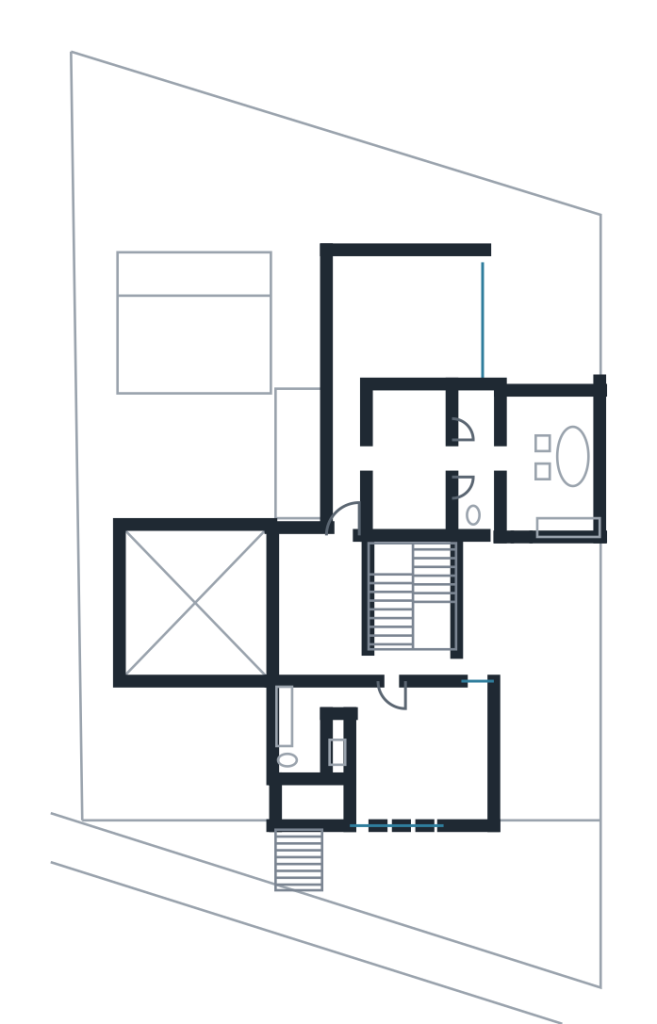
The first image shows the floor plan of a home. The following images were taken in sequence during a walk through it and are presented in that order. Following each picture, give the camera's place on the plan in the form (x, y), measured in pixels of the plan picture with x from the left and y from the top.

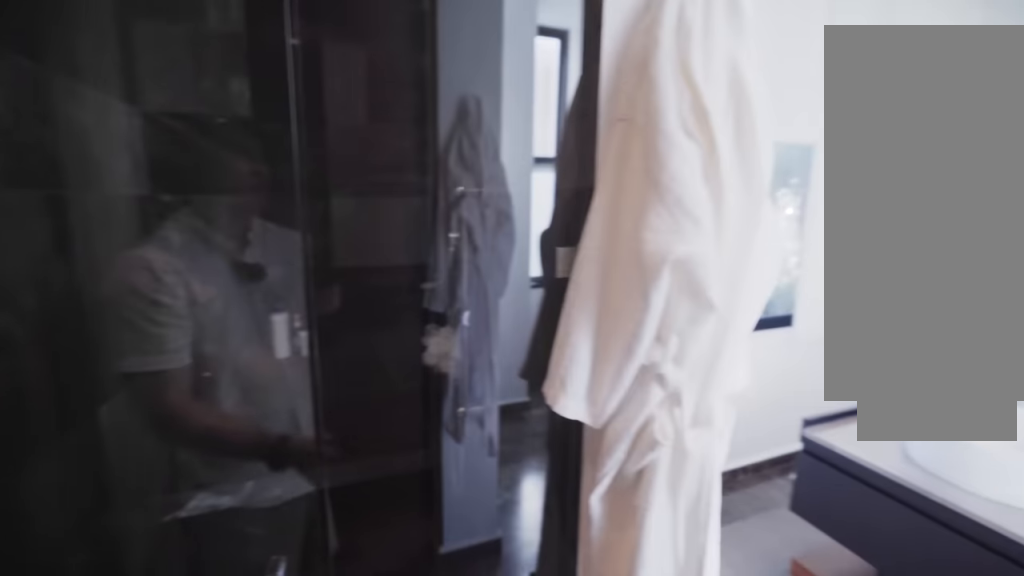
(482, 453)
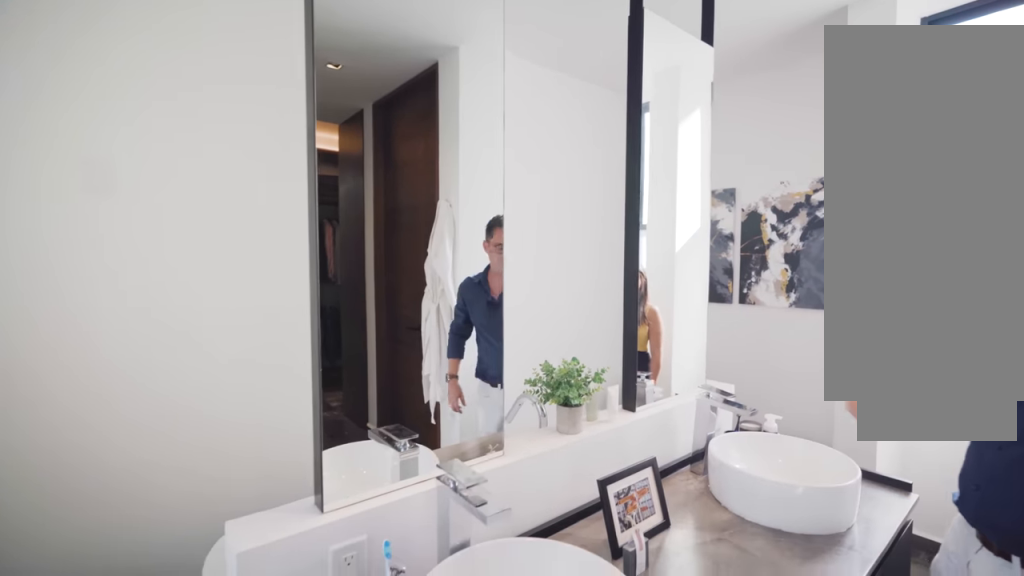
(513, 441)
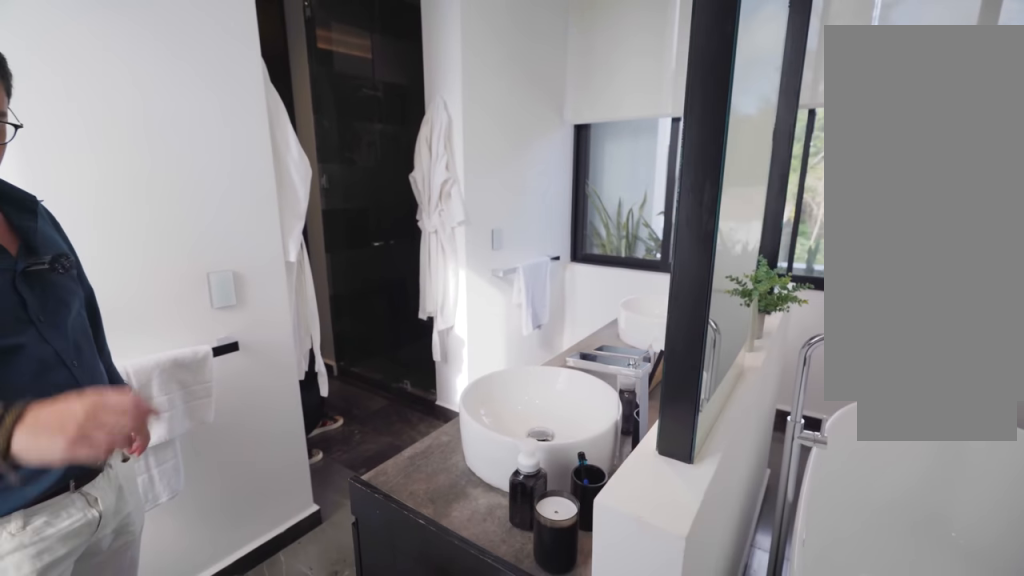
(538, 514)
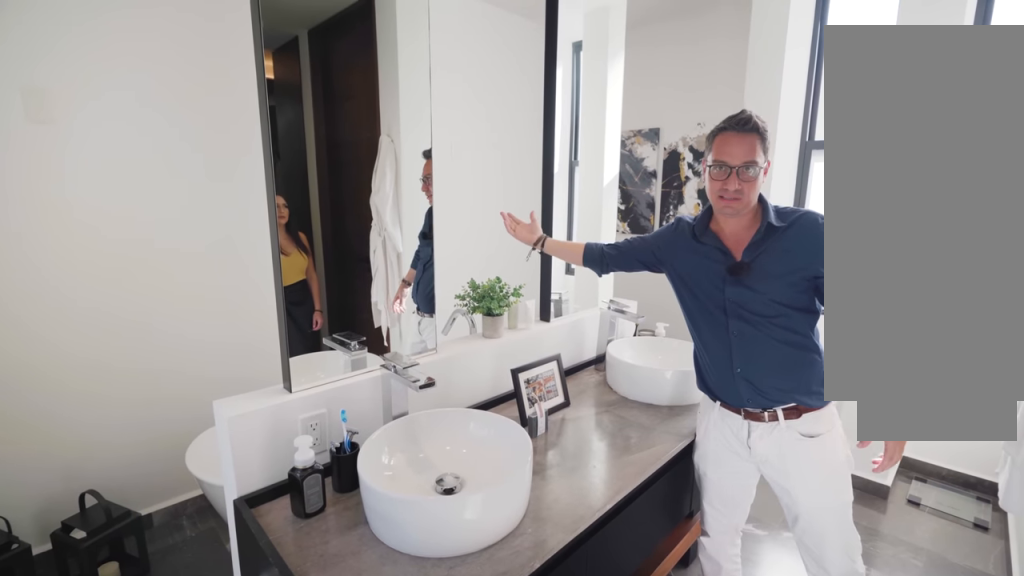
(518, 432)
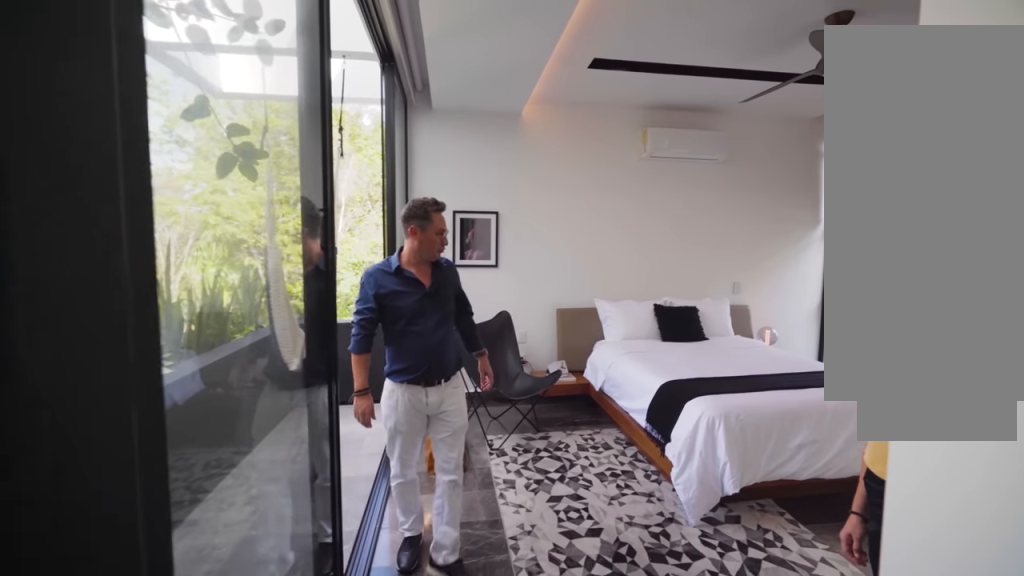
(350, 409)
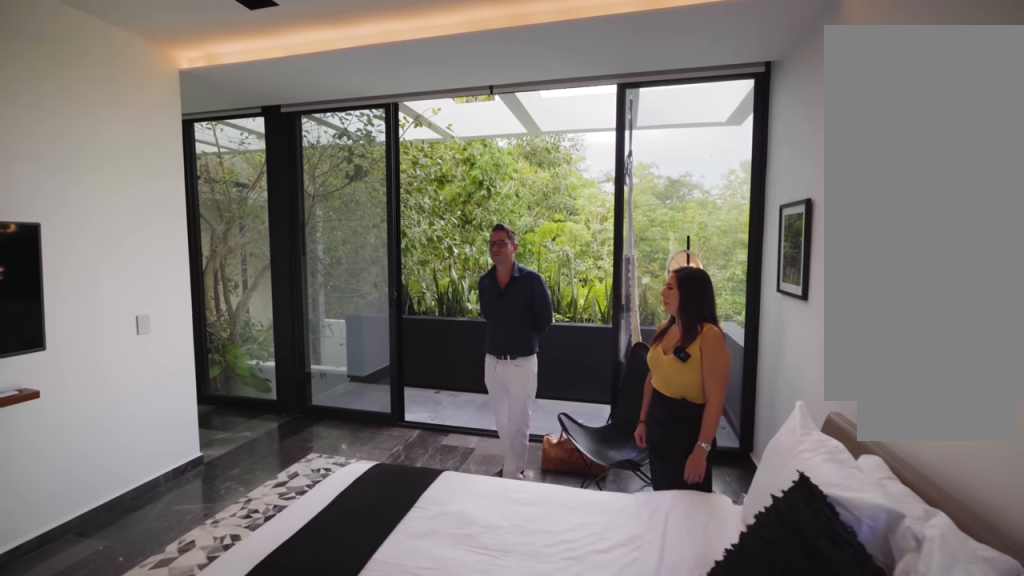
(468, 309)
